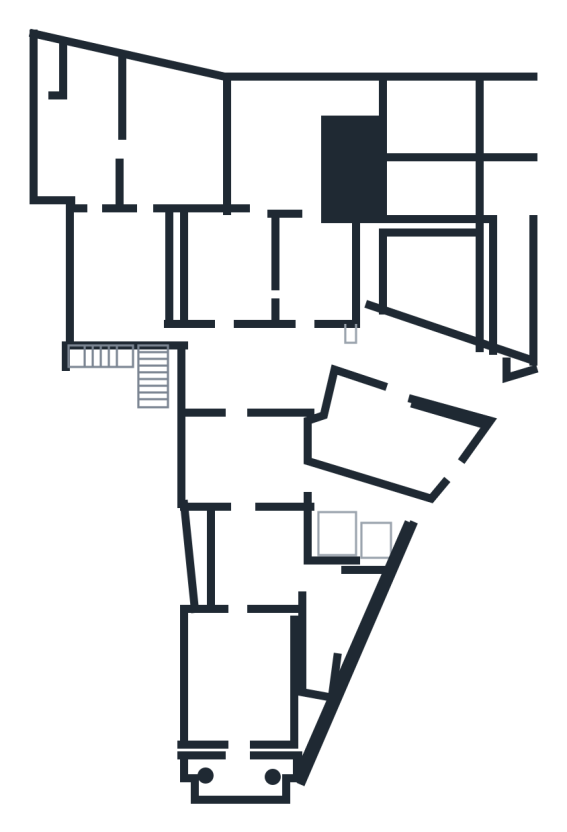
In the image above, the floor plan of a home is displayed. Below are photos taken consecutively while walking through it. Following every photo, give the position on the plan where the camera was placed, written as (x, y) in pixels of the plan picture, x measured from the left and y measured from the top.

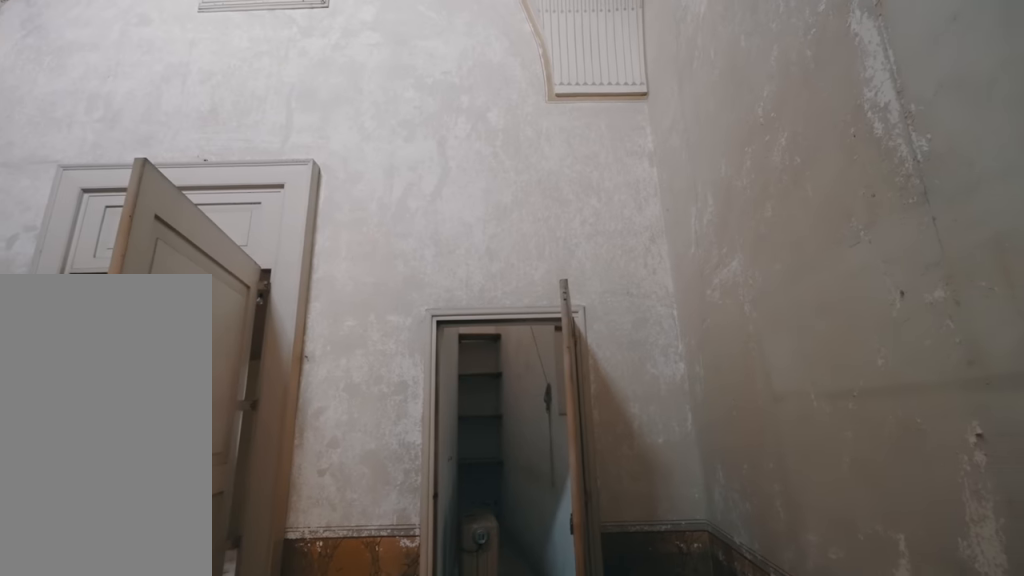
(239, 462)
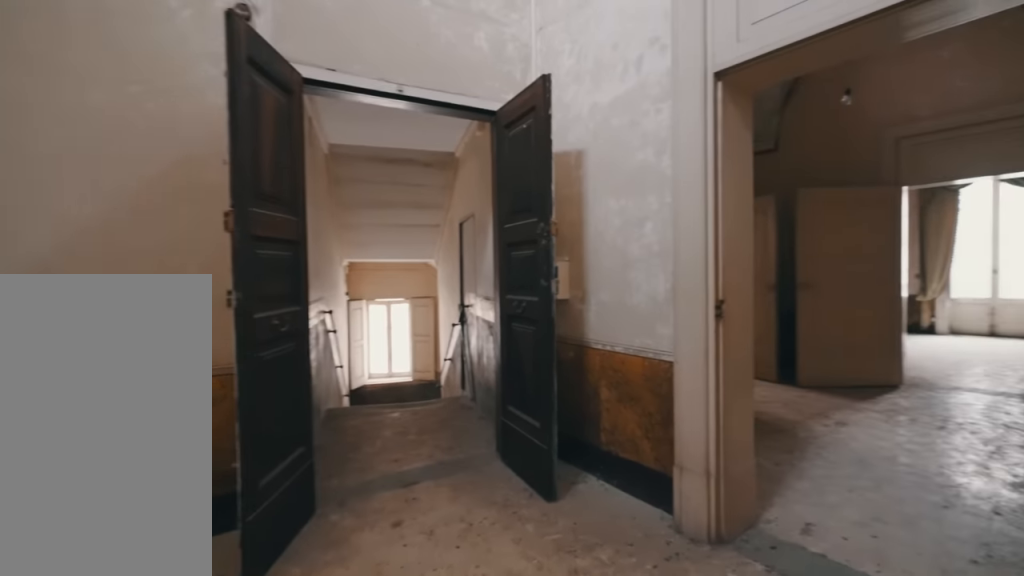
(239, 462)
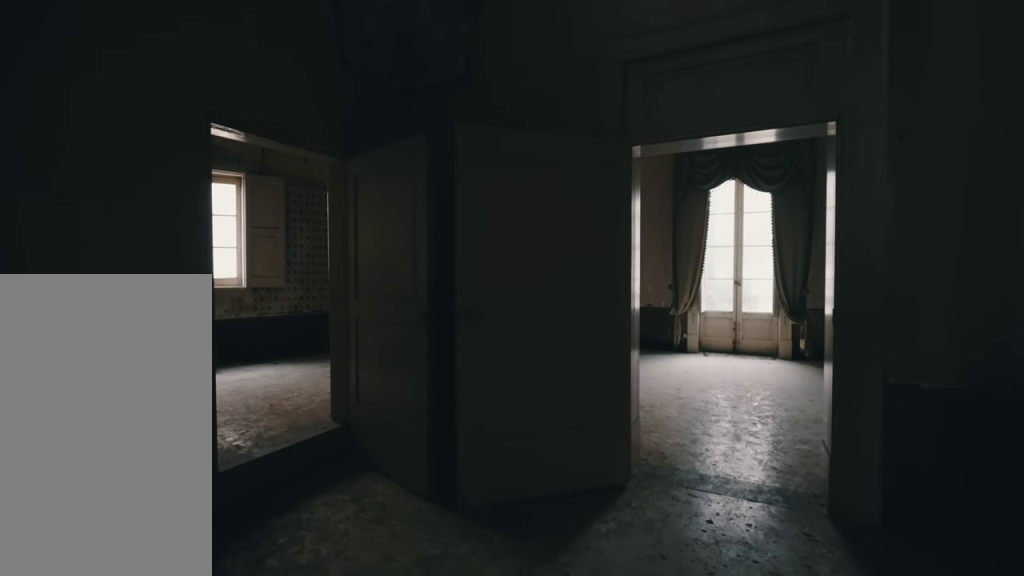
(247, 568)
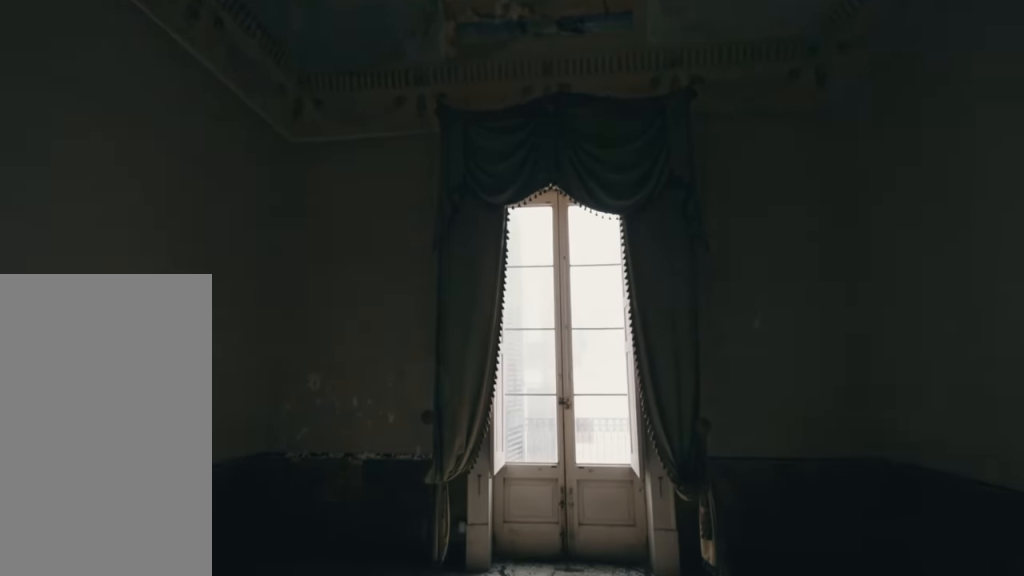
(246, 678)
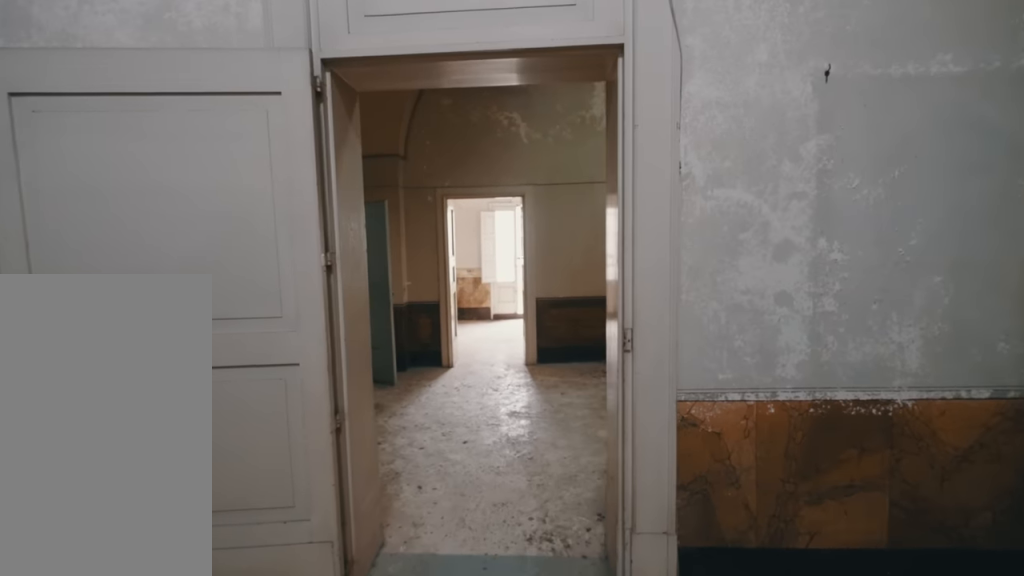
(243, 468)
